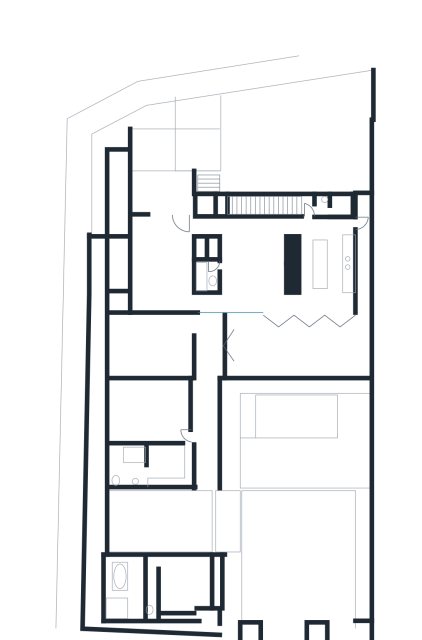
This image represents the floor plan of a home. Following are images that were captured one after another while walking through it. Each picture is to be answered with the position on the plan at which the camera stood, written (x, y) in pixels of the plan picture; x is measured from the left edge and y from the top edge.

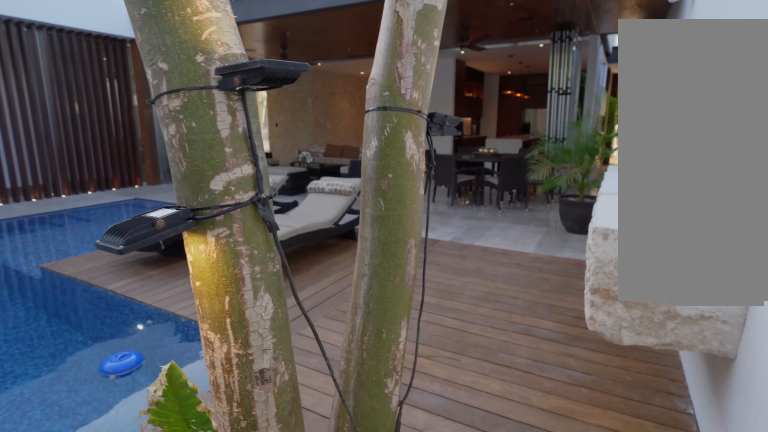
(339, 496)
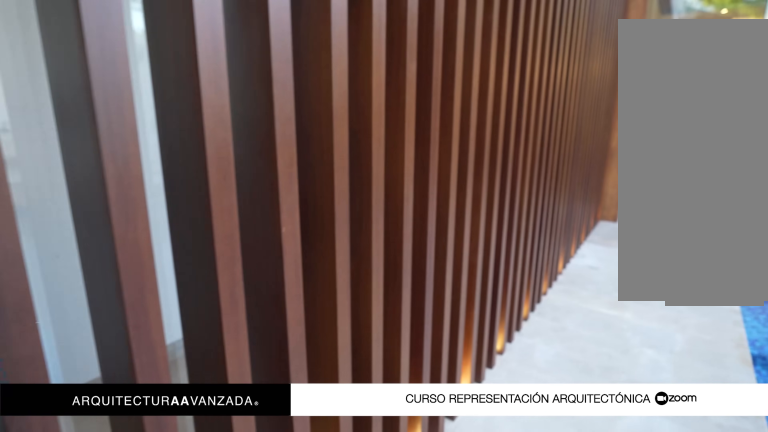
(230, 485)
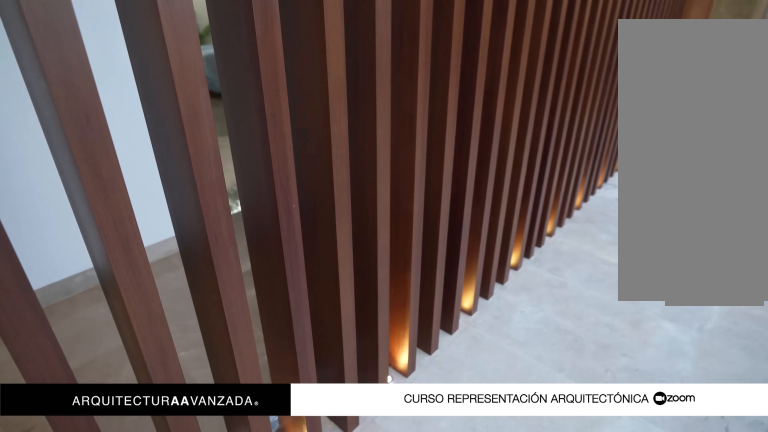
(231, 478)
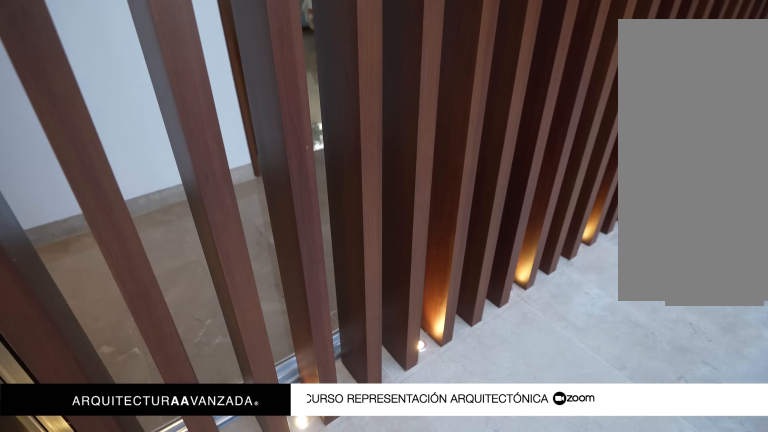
(230, 475)
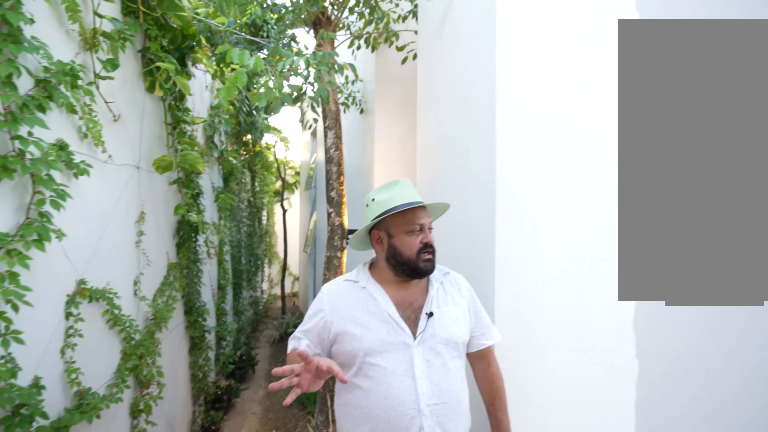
(225, 631)
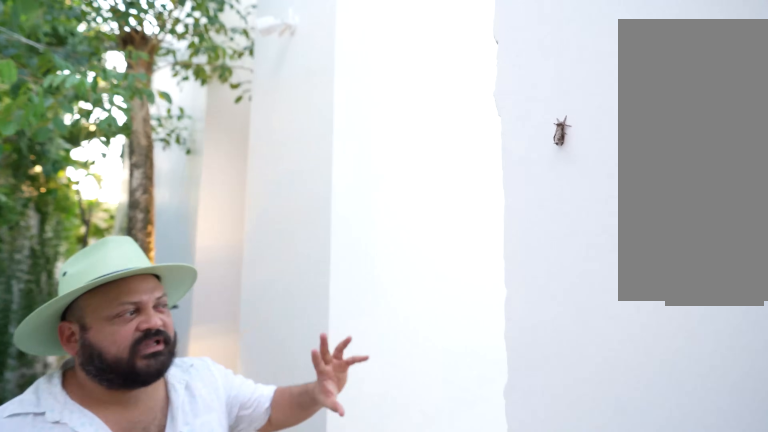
(225, 631)
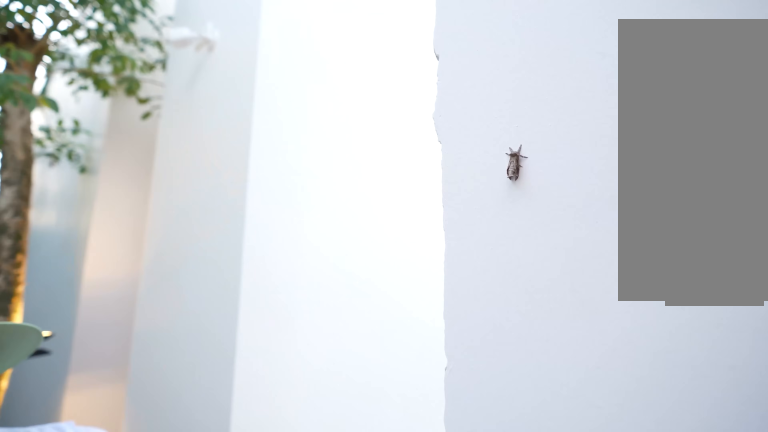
(225, 631)
